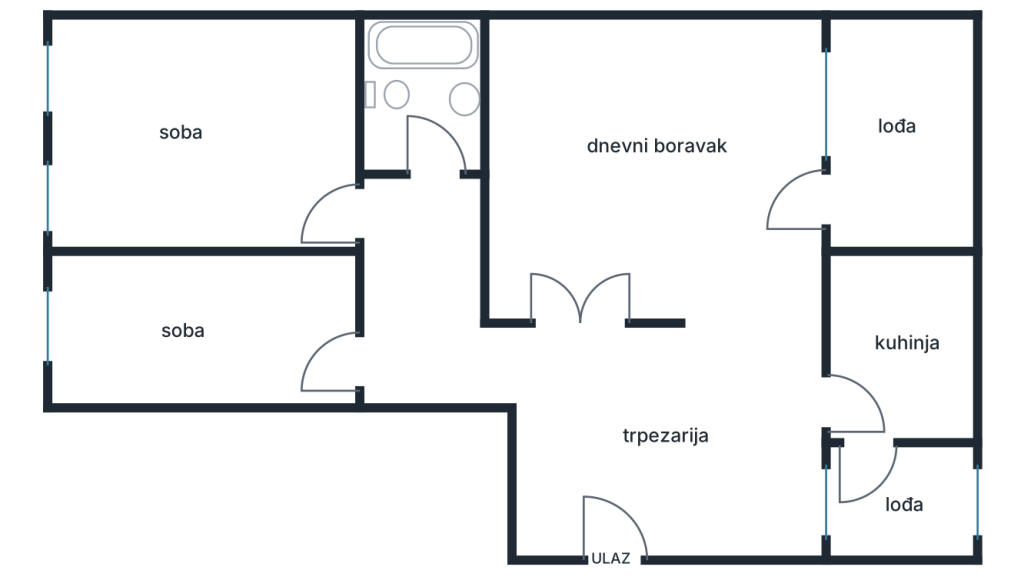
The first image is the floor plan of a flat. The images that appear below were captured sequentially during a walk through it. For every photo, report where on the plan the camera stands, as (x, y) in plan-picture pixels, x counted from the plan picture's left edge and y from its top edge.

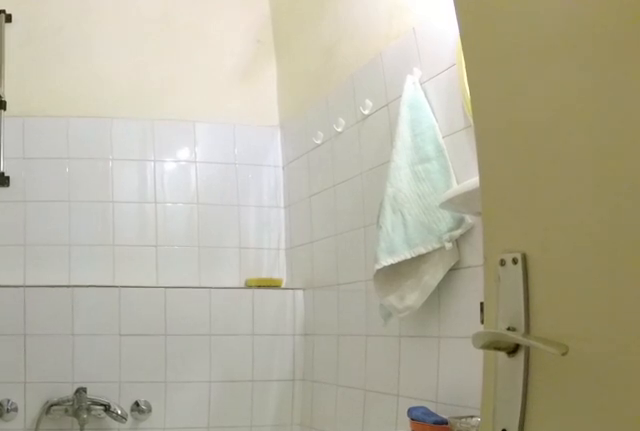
(422, 172)
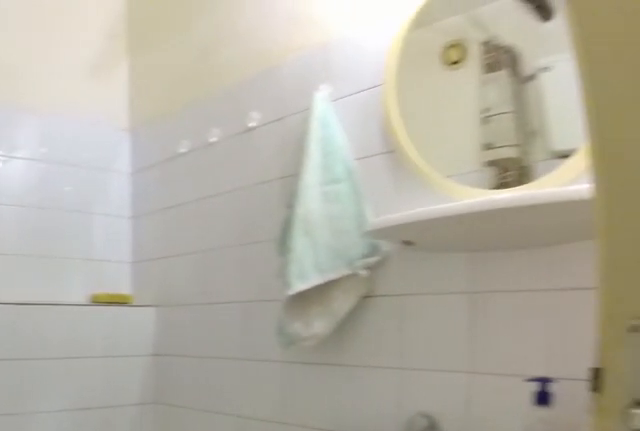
(413, 145)
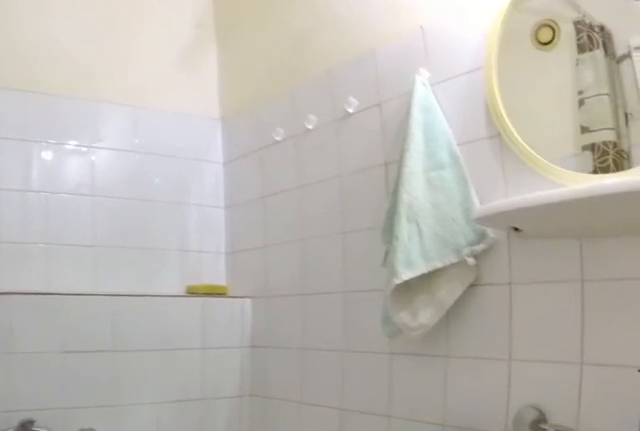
(417, 145)
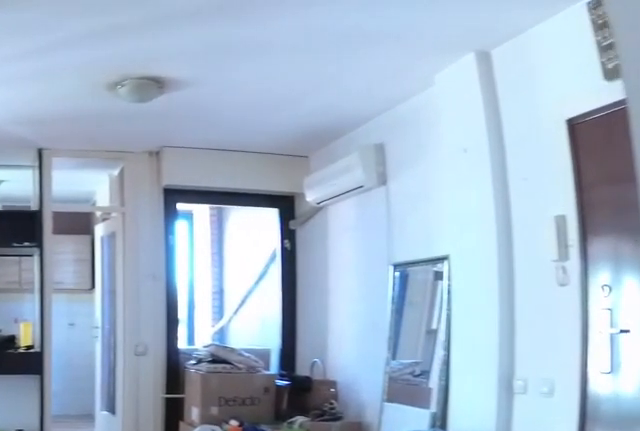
(443, 363)
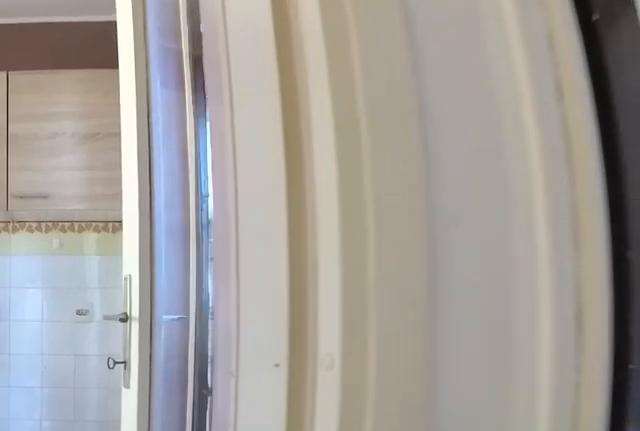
(749, 388)
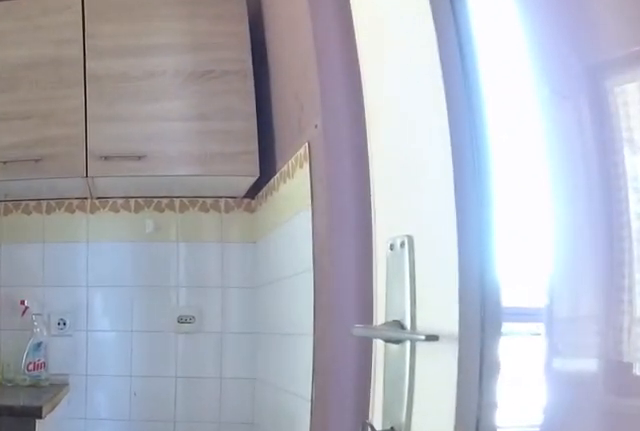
(795, 392)
